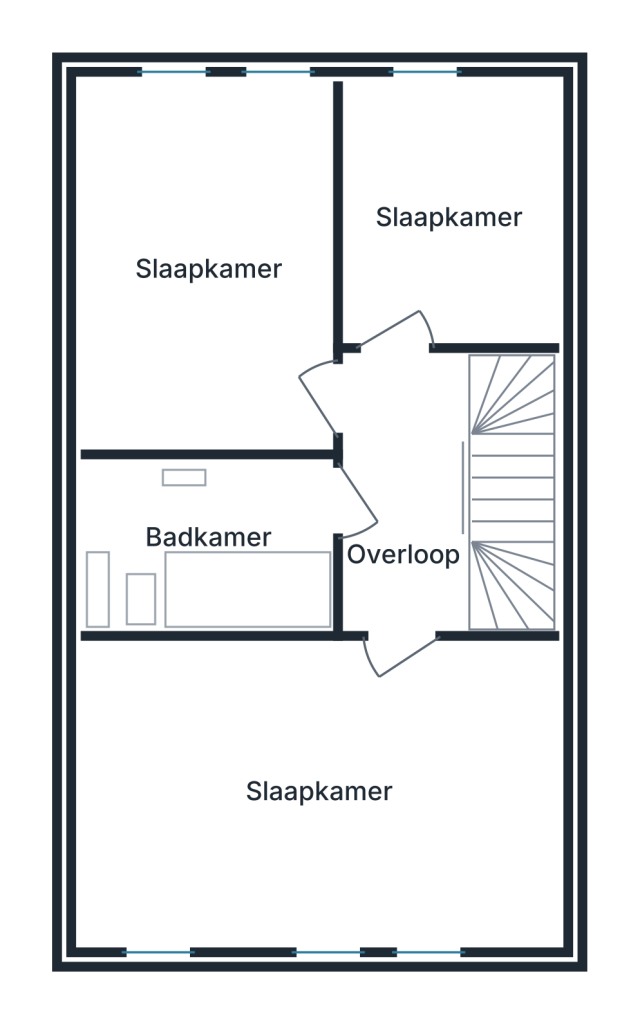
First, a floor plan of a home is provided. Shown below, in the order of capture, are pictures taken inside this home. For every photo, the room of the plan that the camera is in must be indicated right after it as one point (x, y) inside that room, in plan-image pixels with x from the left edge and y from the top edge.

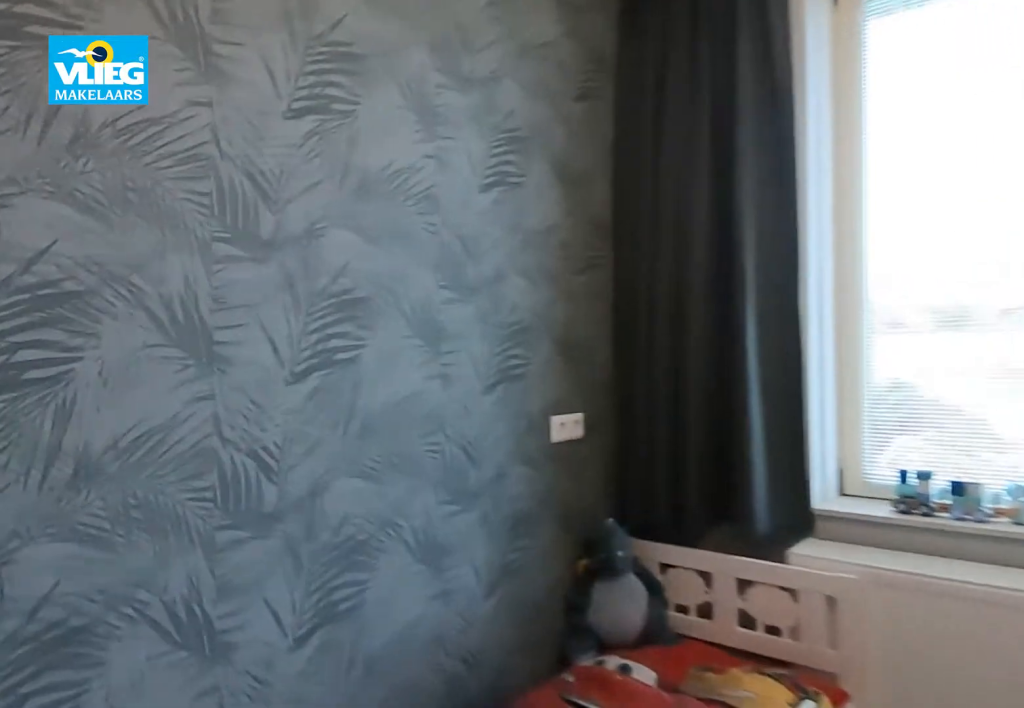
(195, 155)
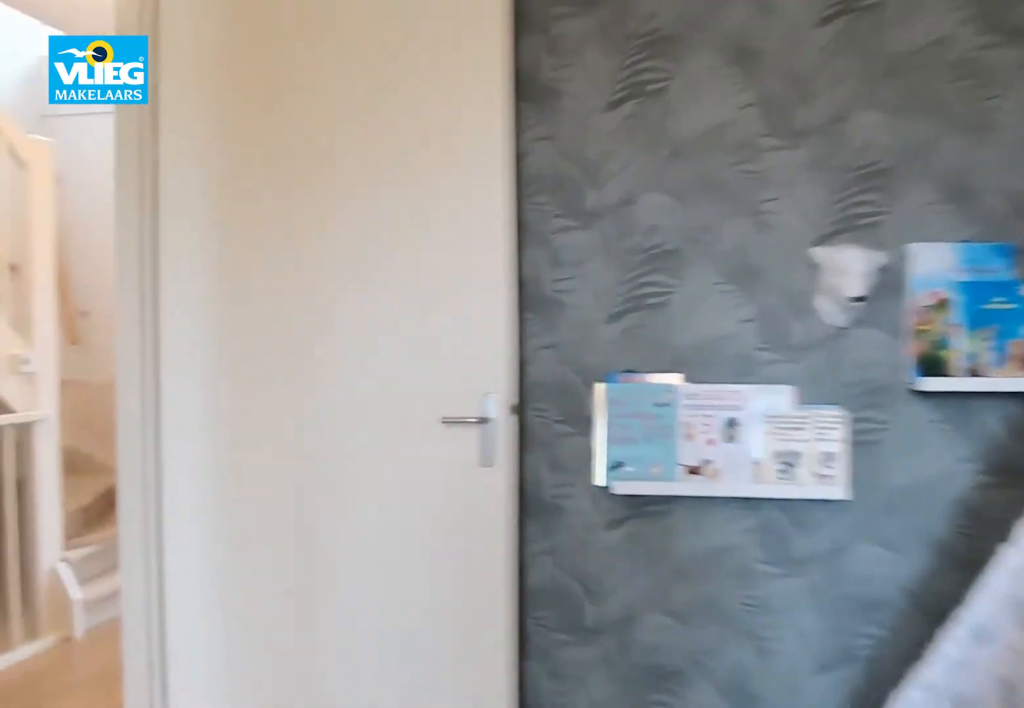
(195, 155)
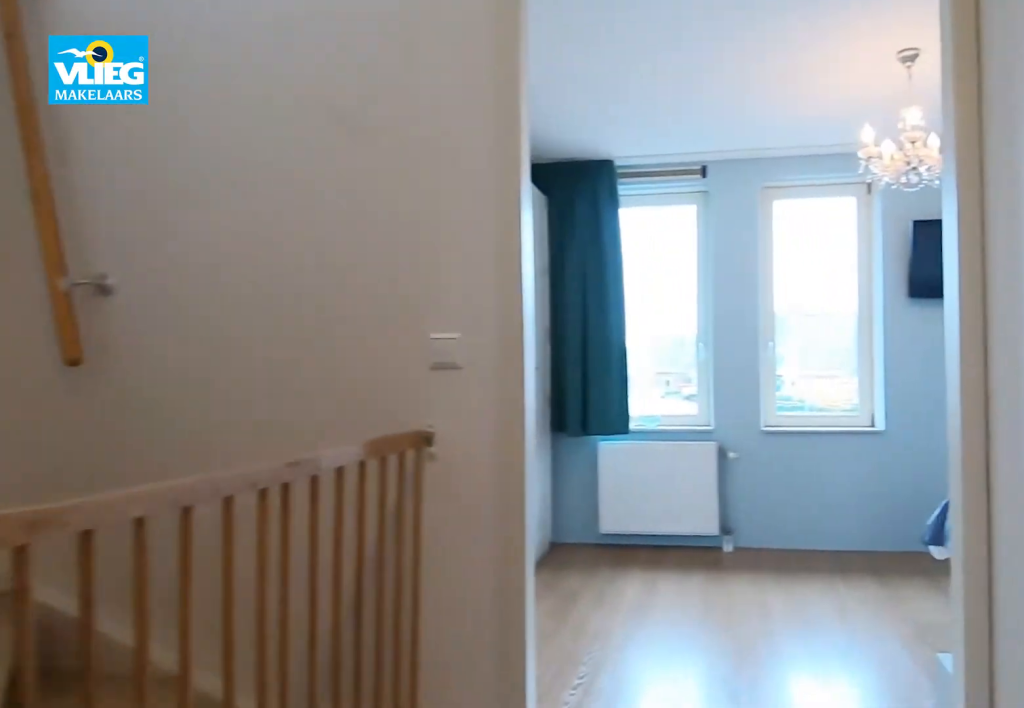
(426, 491)
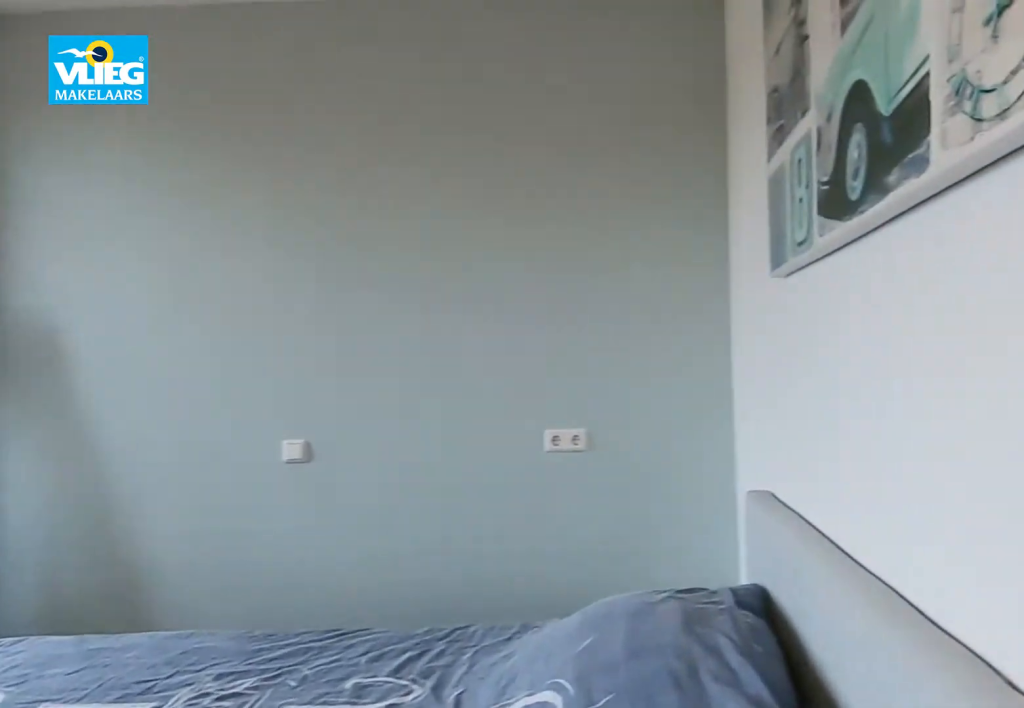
(317, 791)
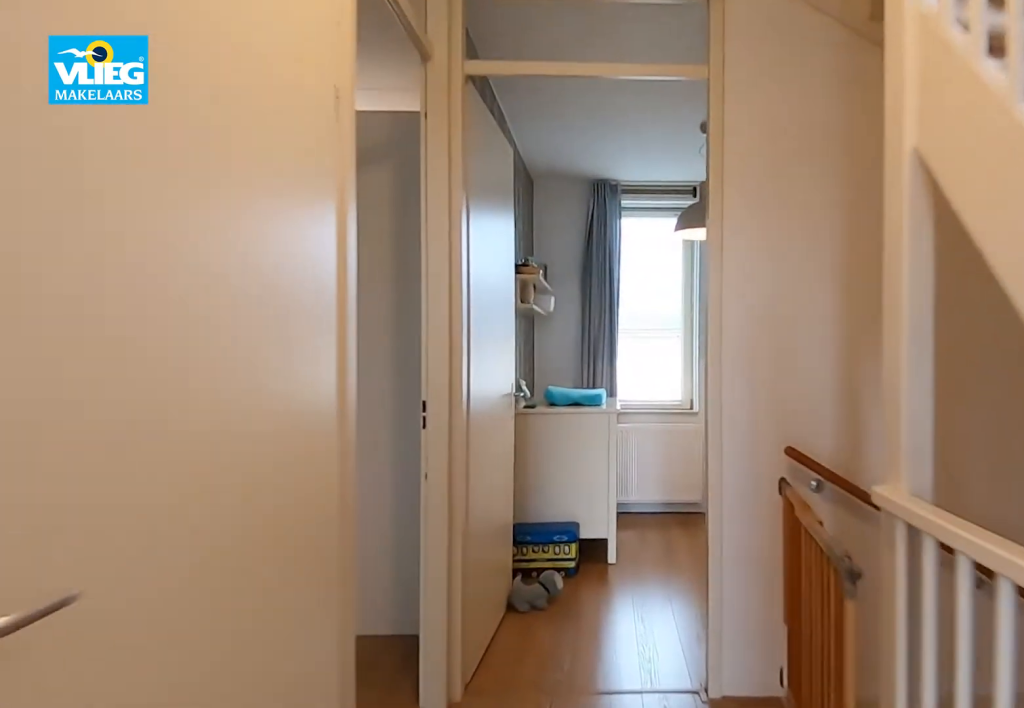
(425, 493)
